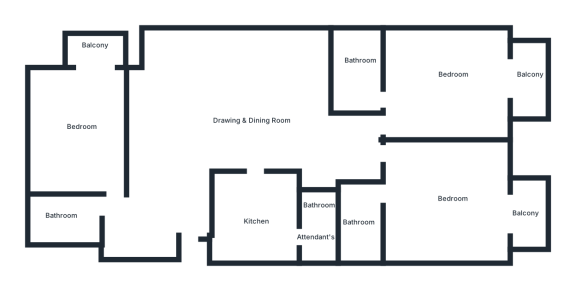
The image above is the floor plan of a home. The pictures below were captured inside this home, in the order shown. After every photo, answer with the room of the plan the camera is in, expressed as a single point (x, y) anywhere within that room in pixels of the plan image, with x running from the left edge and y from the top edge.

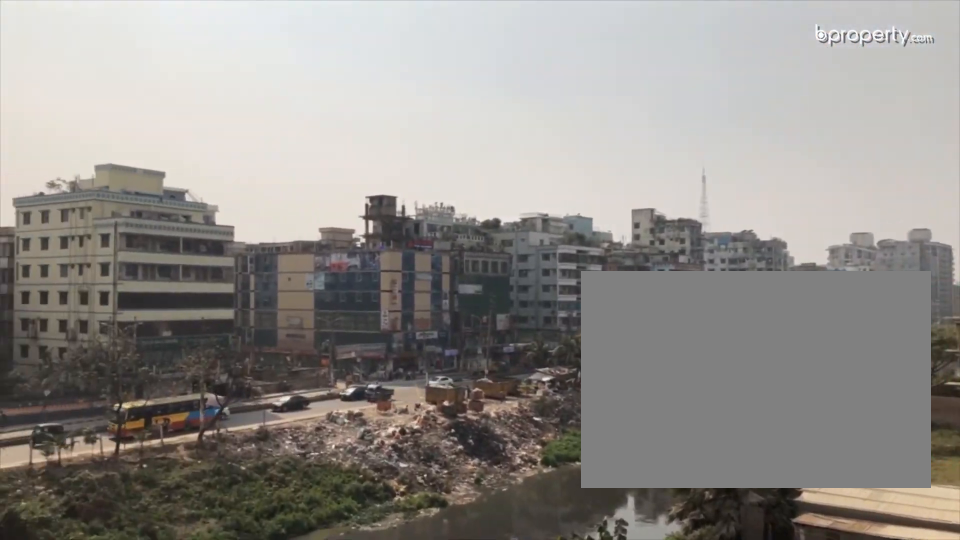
(529, 81)
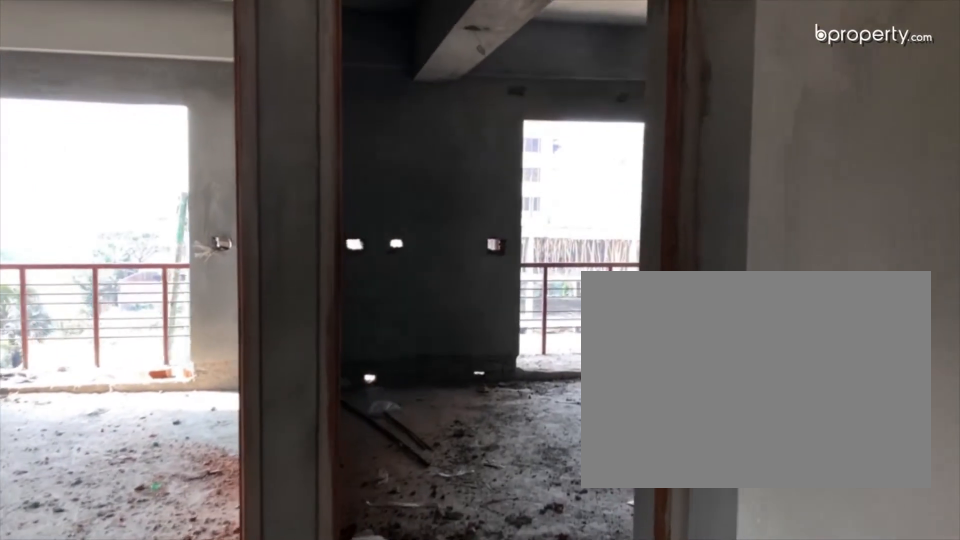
(387, 156)
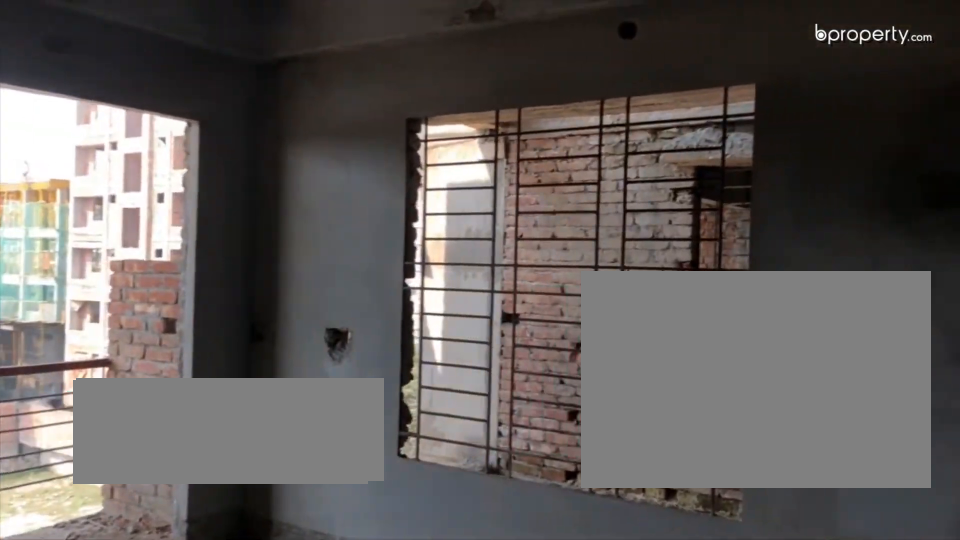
(441, 188)
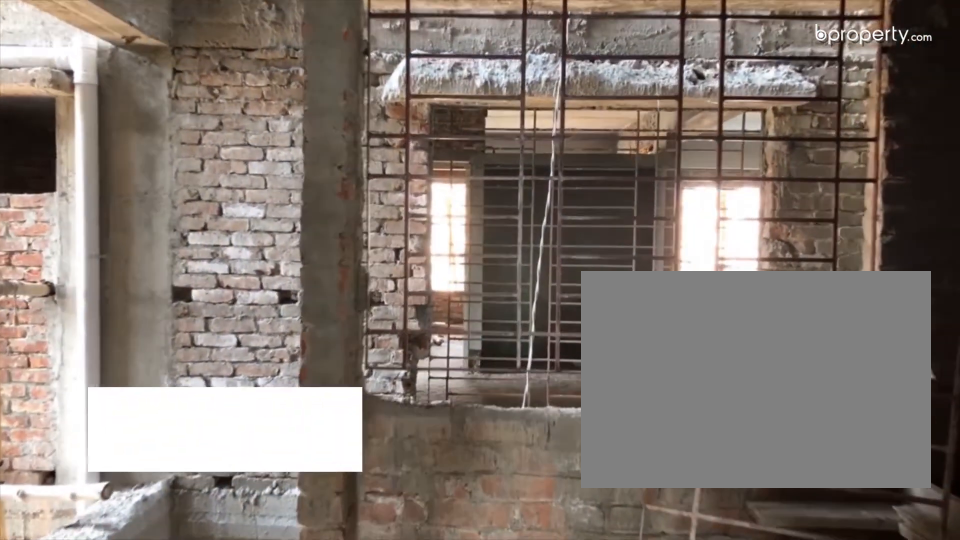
(256, 209)
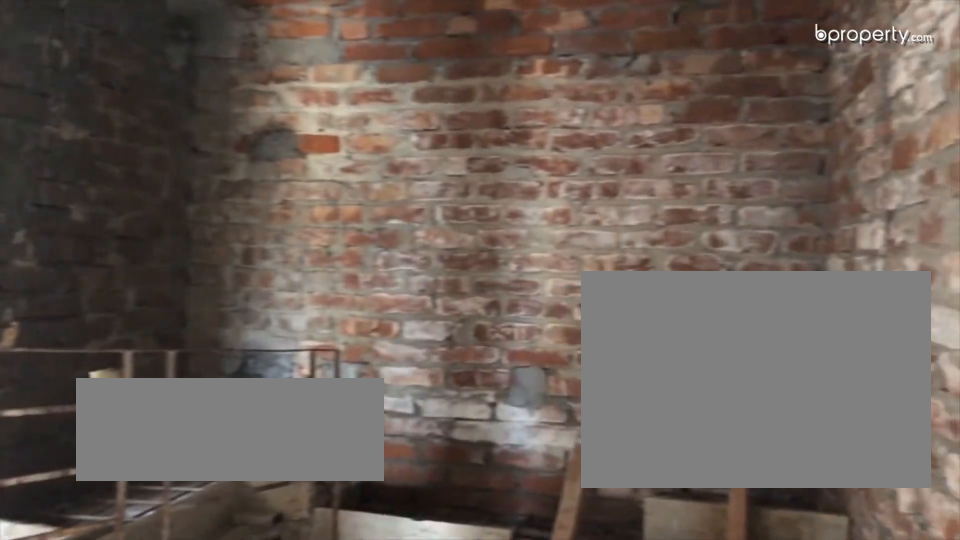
(256, 209)
